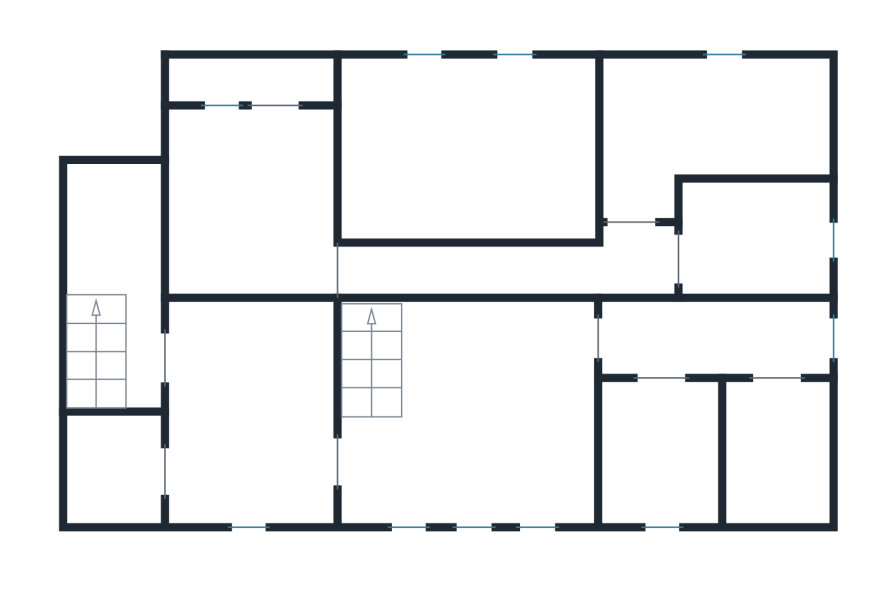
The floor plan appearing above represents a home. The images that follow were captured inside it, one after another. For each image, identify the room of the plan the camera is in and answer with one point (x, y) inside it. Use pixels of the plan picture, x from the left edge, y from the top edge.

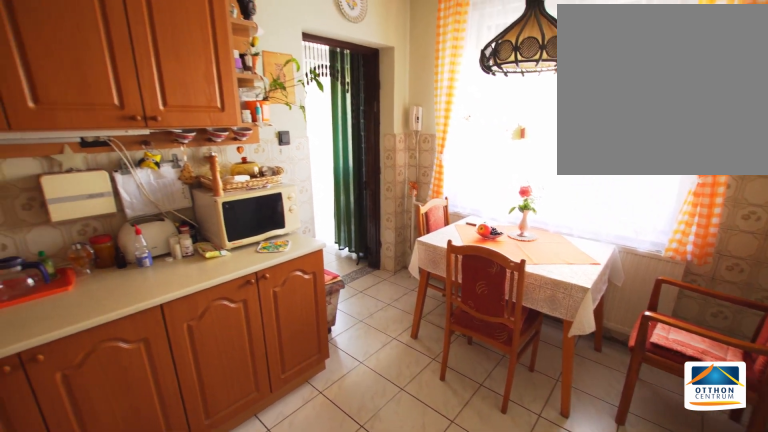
(253, 416)
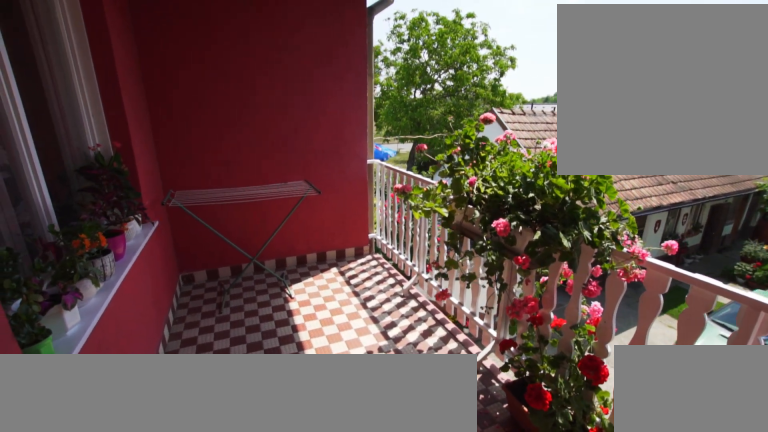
(253, 81)
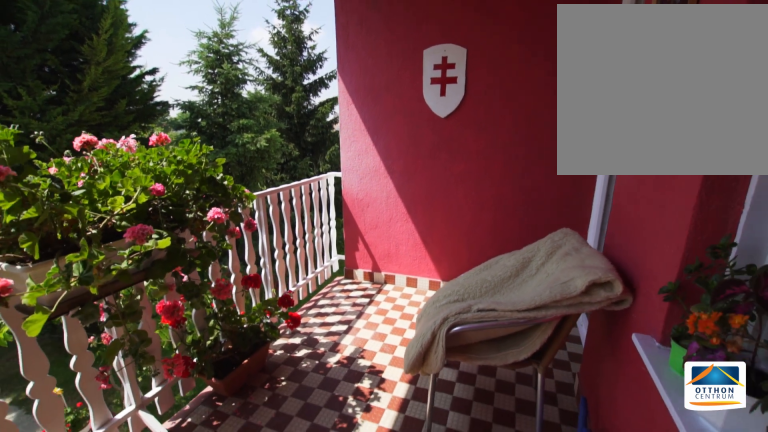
(254, 81)
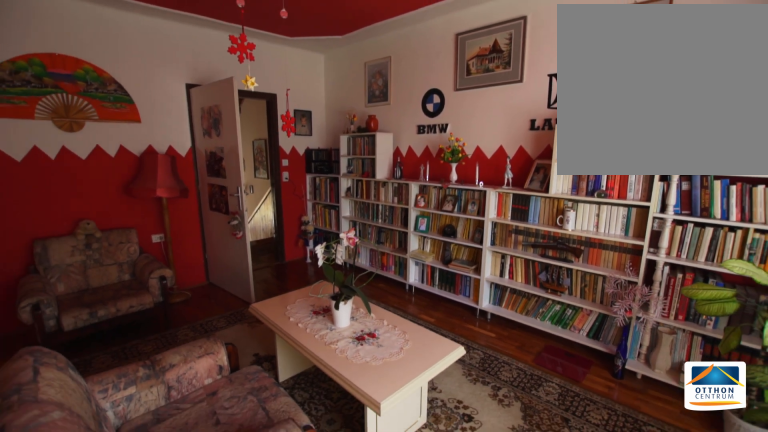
(471, 145)
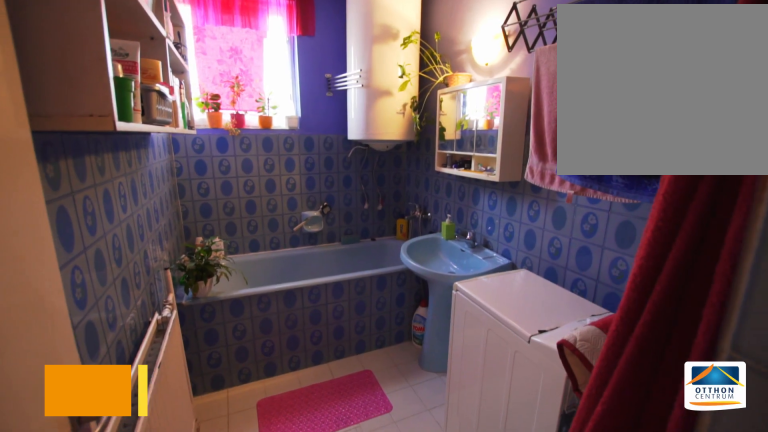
(757, 250)
